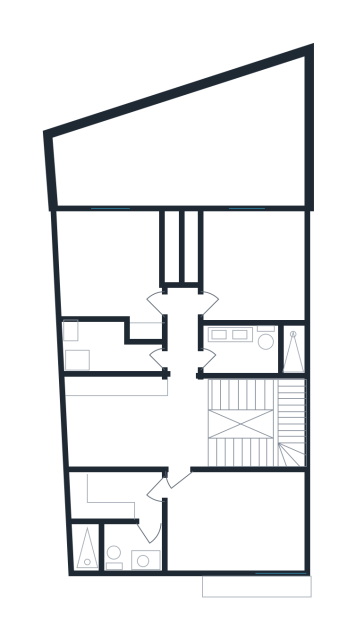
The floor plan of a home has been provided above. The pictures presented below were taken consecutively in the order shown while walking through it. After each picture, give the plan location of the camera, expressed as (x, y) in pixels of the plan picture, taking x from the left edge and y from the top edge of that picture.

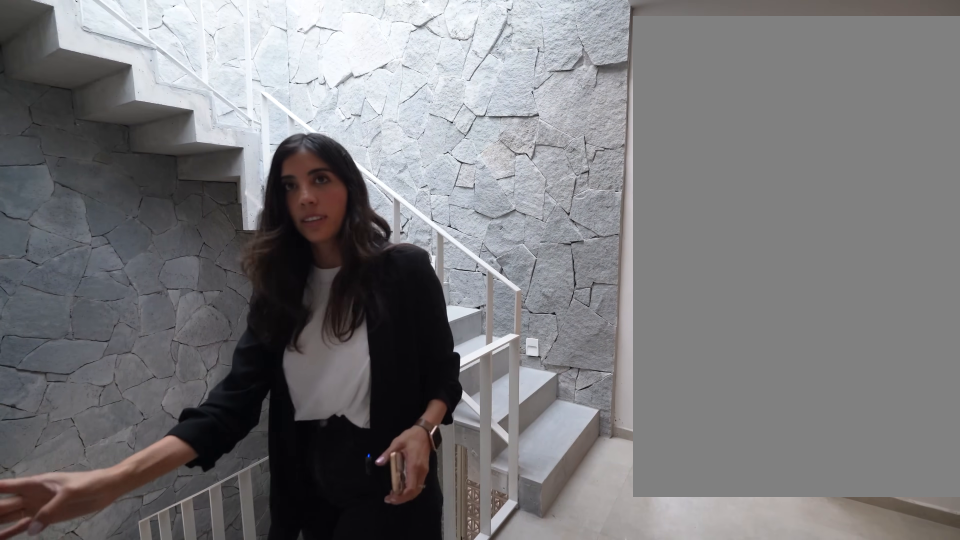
(179, 355)
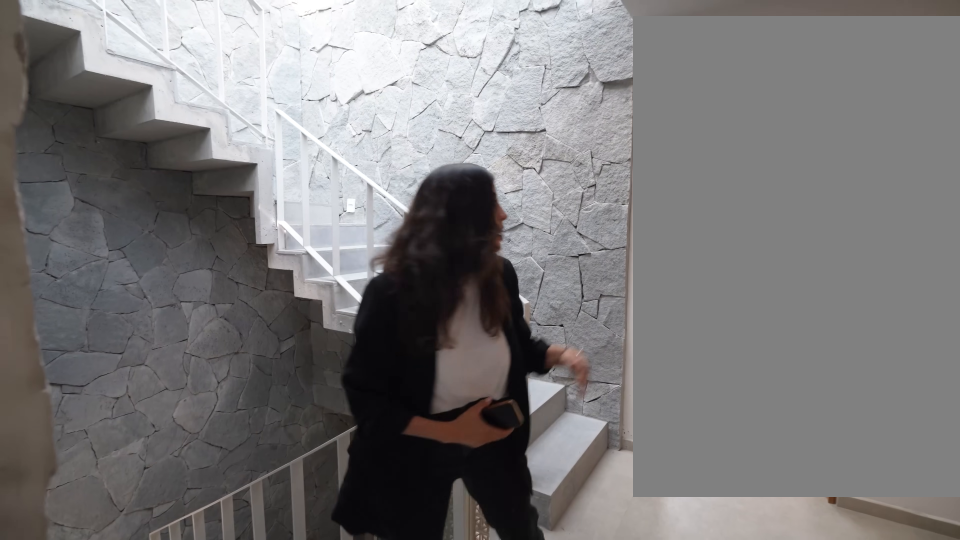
(180, 355)
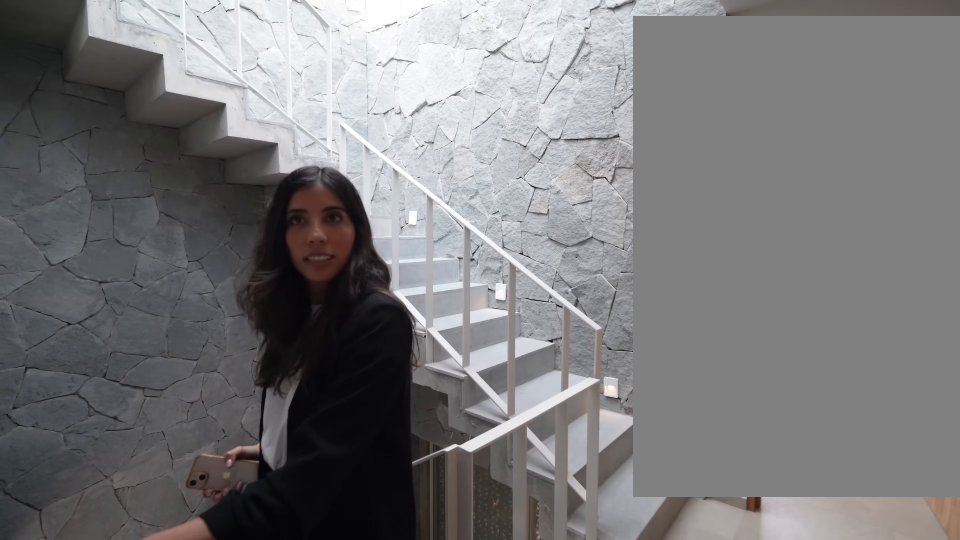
(179, 360)
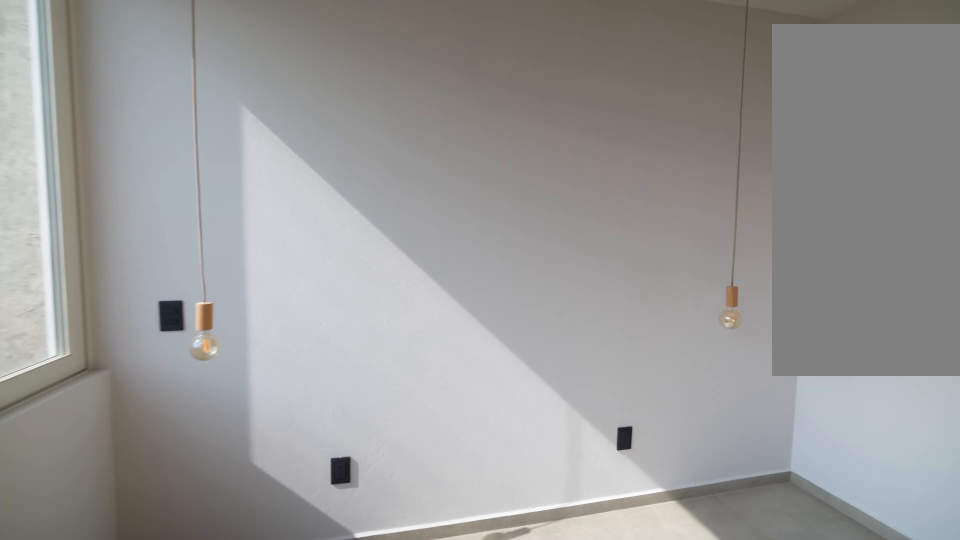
(234, 256)
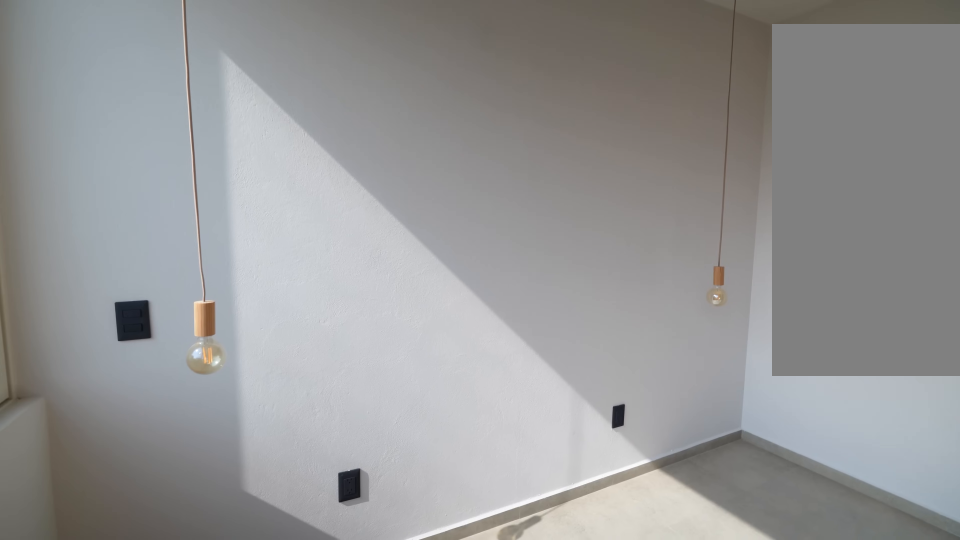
(234, 254)
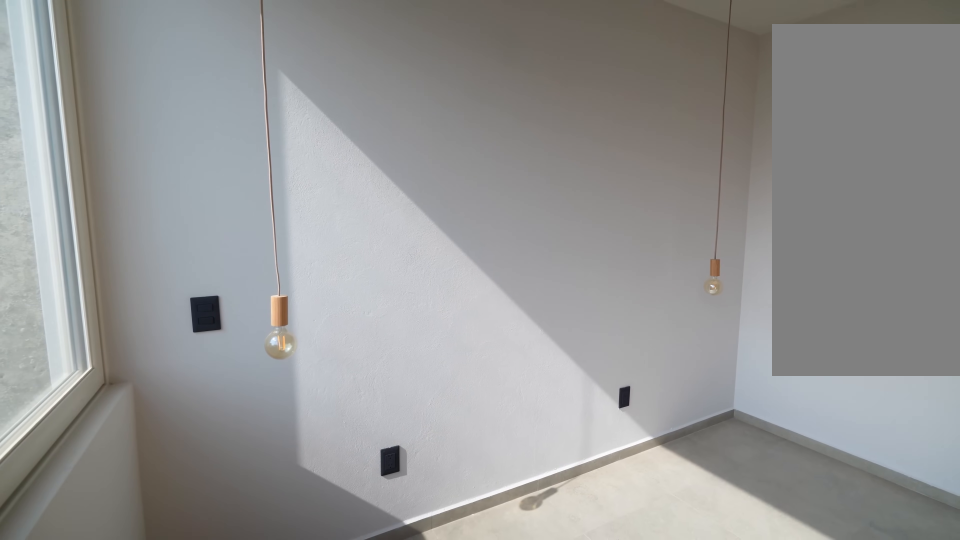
(223, 216)
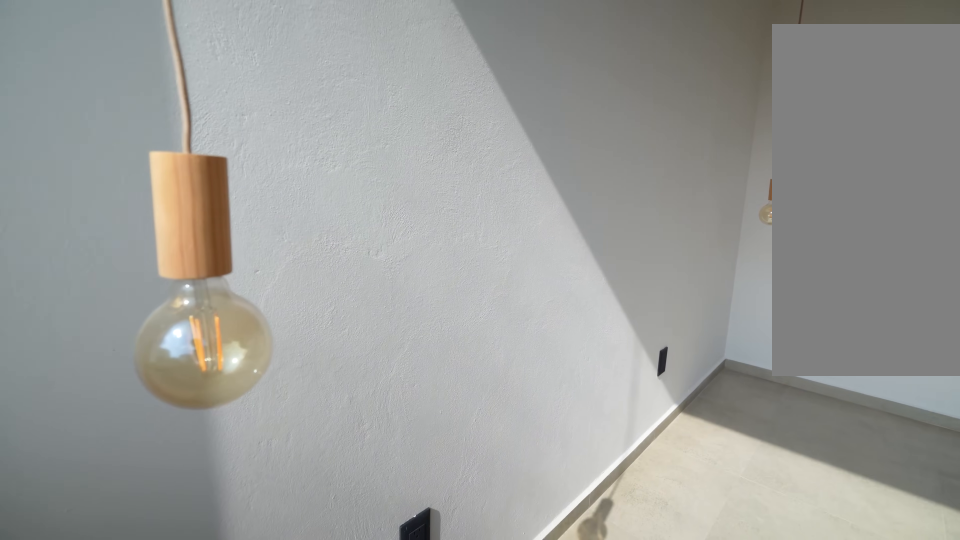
(249, 225)
